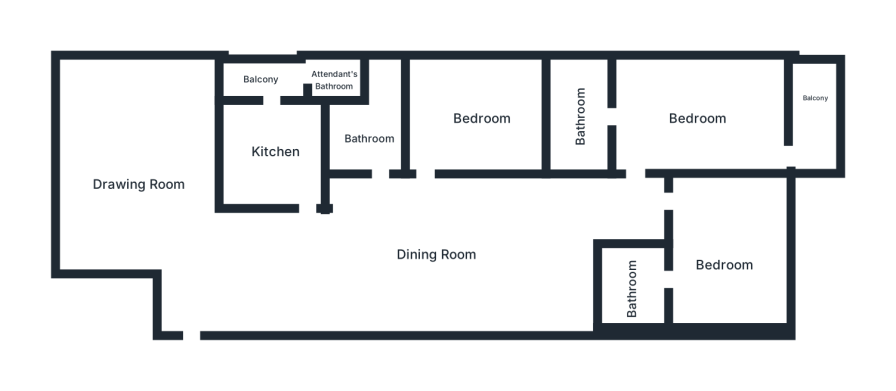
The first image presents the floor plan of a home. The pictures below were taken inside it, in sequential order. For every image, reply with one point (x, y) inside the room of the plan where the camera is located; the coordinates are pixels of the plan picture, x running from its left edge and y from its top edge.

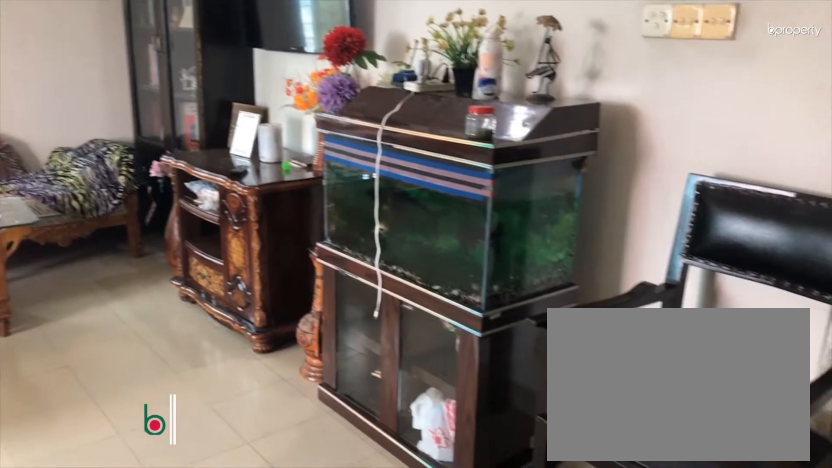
(141, 182)
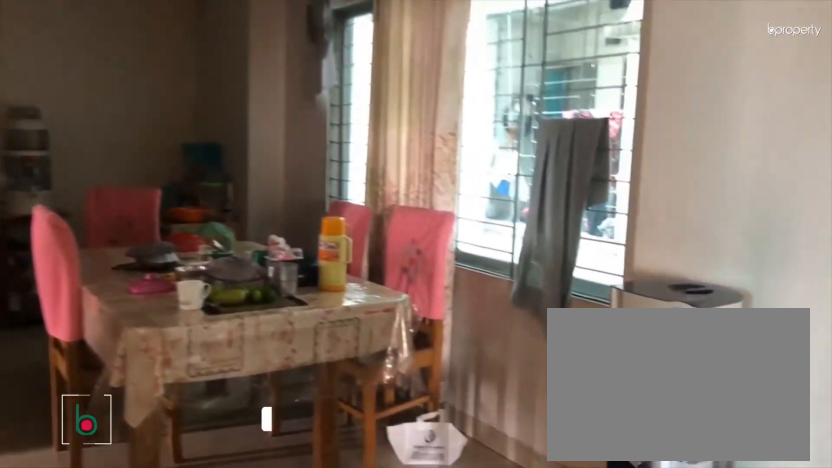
(432, 261)
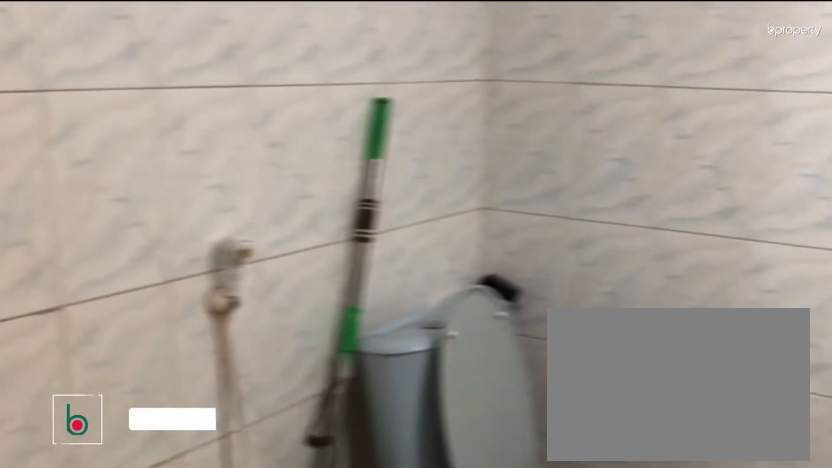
(634, 282)
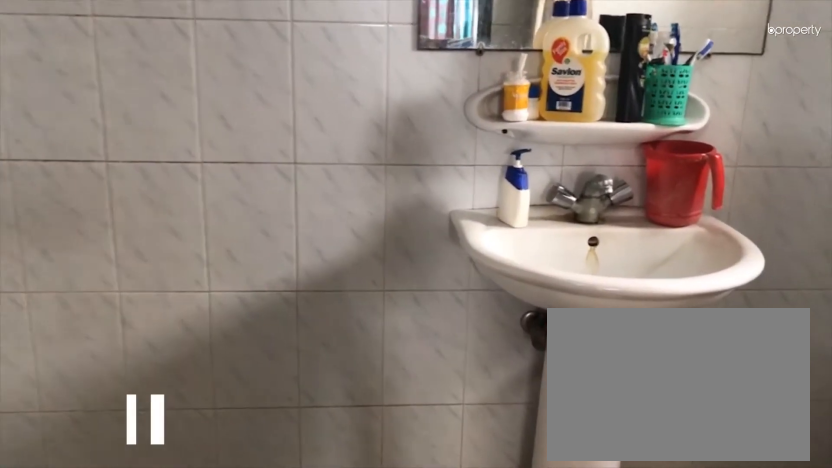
(580, 109)
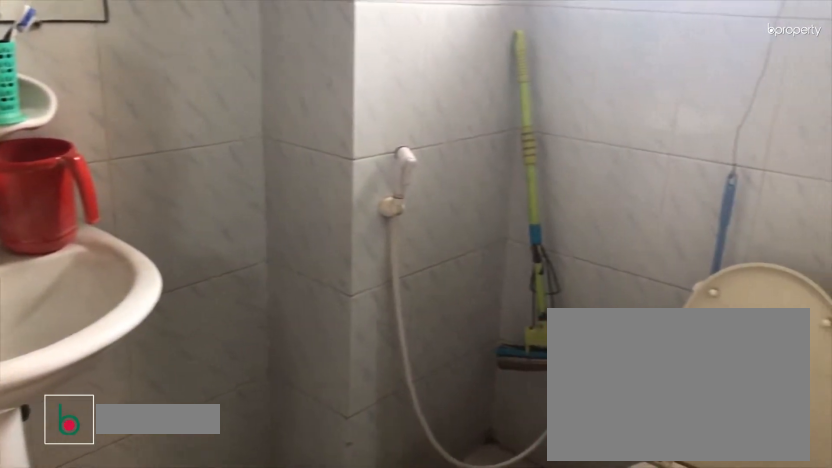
(580, 109)
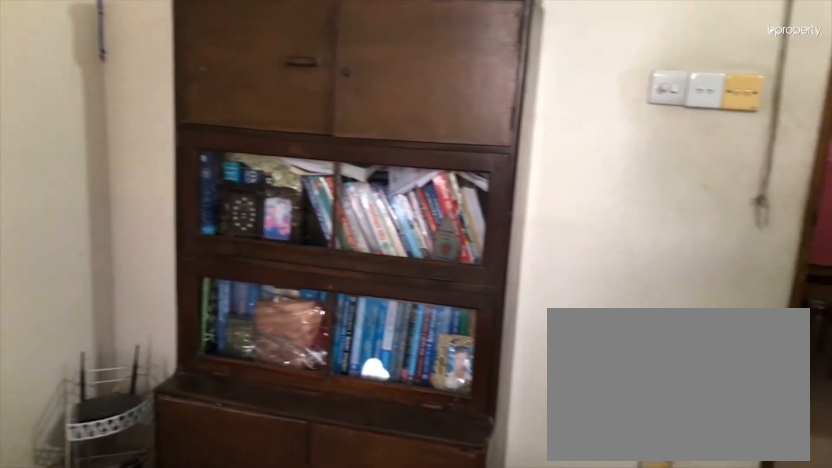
(483, 118)
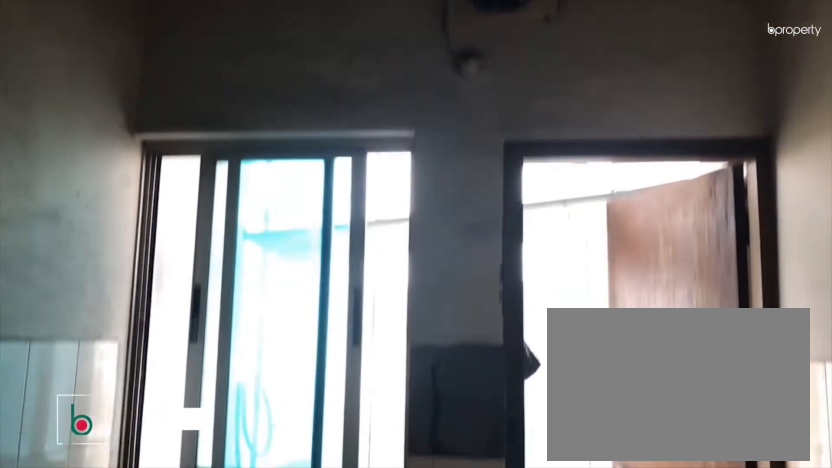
(276, 156)
